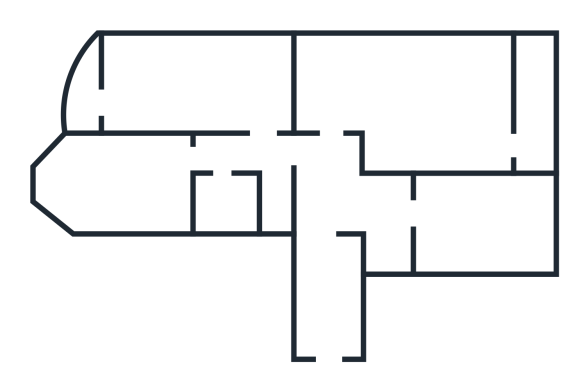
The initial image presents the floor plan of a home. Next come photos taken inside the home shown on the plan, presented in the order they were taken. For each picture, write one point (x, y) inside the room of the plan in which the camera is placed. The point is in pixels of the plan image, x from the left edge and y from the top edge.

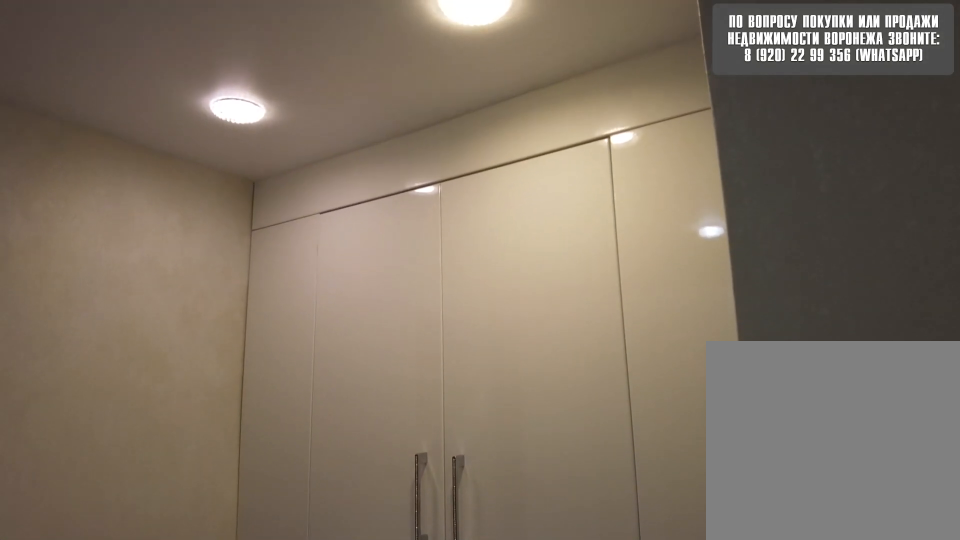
(393, 215)
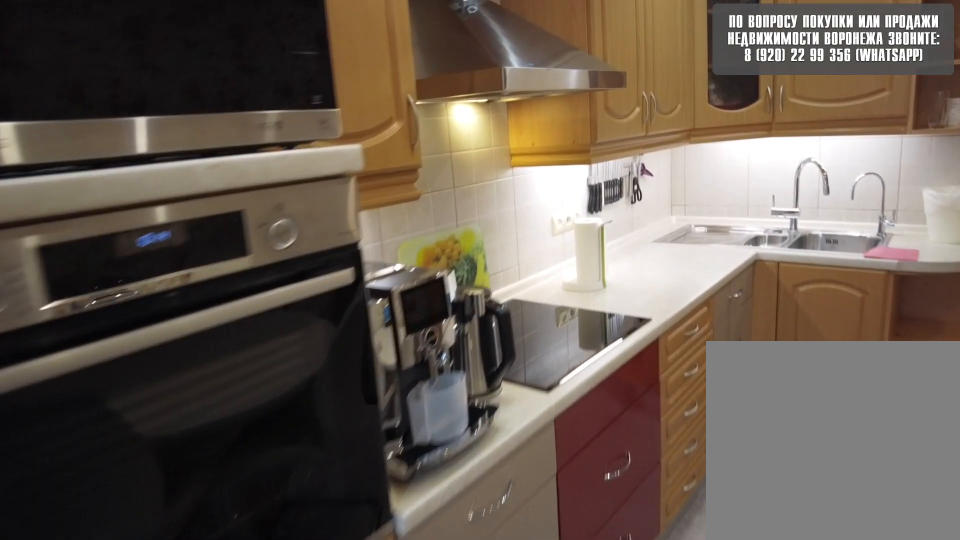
(461, 224)
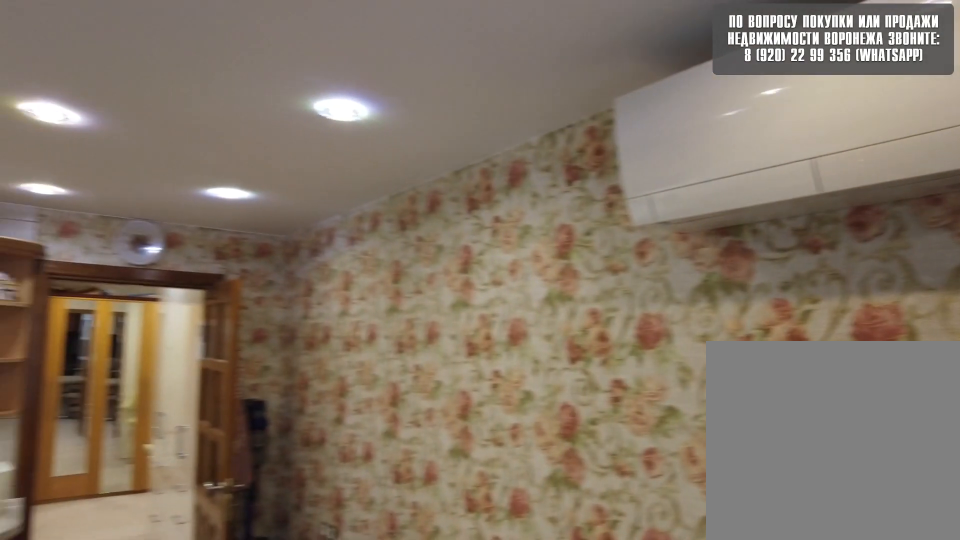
(461, 224)
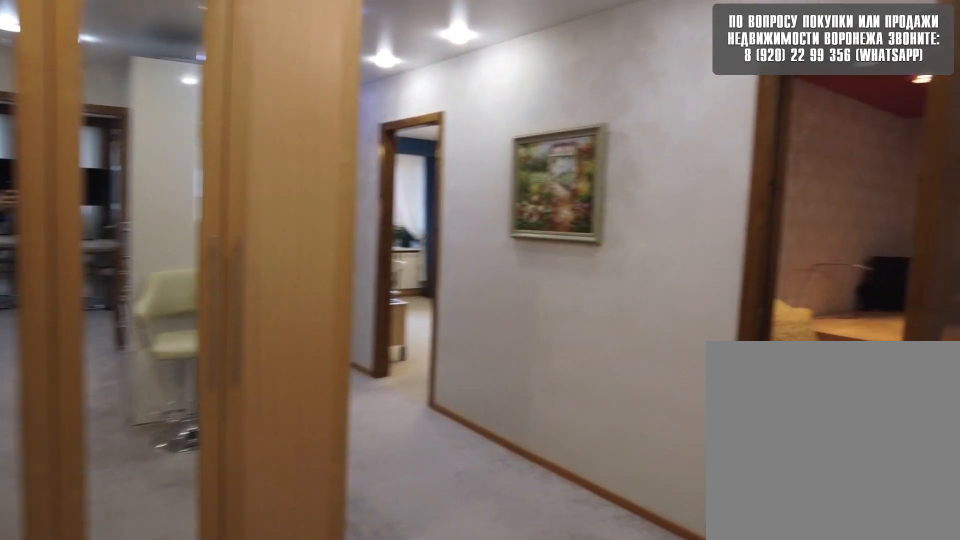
(338, 206)
